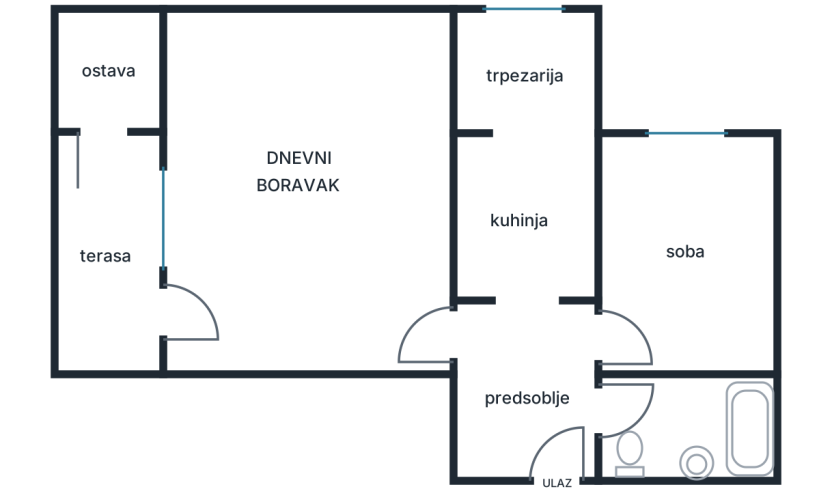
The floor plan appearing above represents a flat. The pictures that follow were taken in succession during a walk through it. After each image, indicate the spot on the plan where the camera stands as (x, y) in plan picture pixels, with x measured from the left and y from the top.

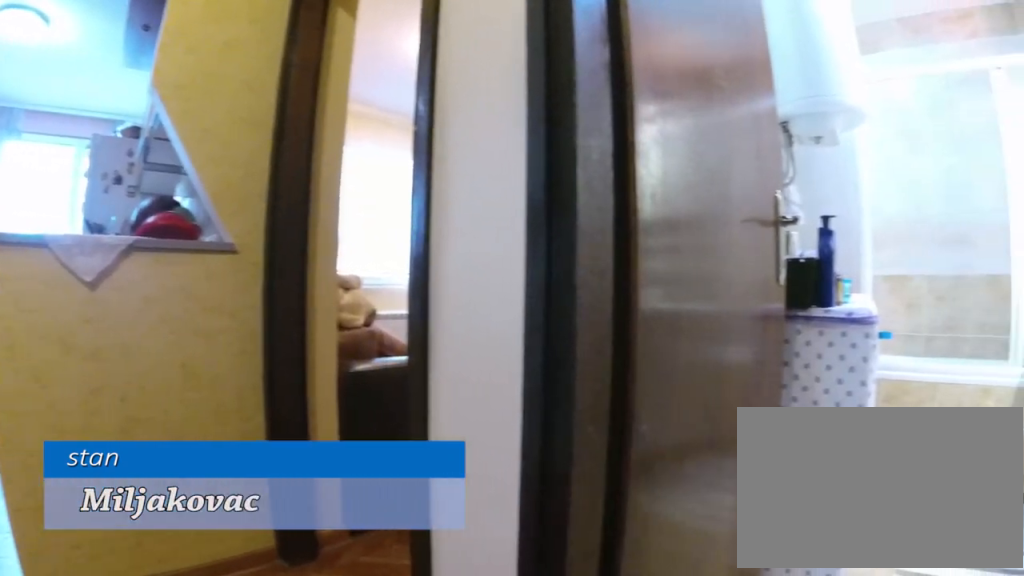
(555, 447)
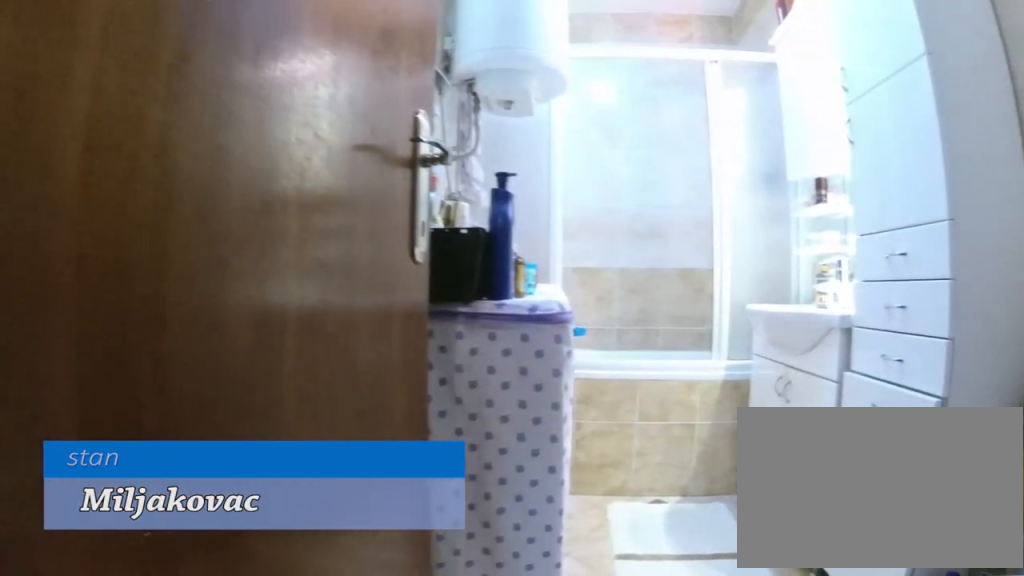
(573, 437)
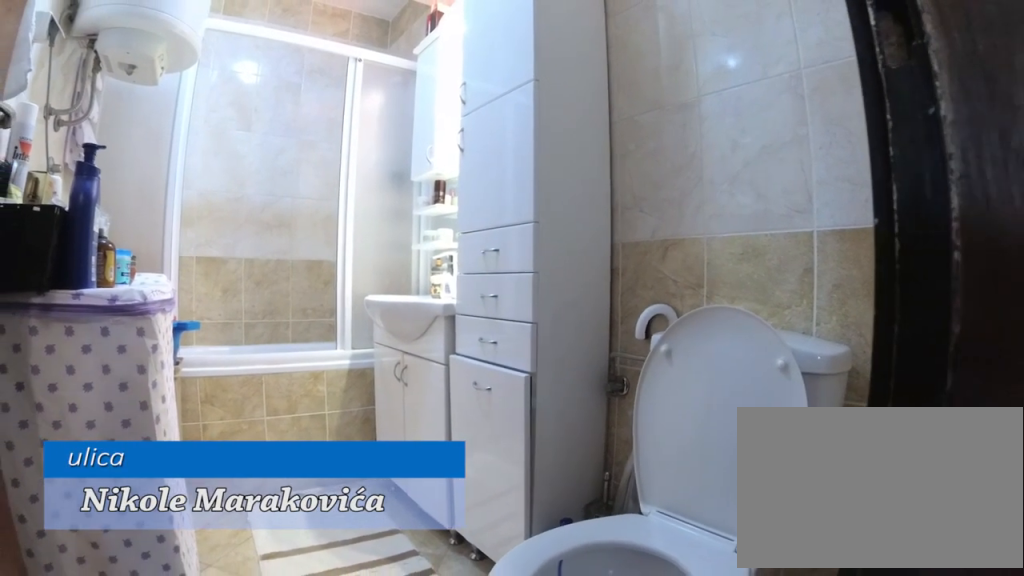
(579, 430)
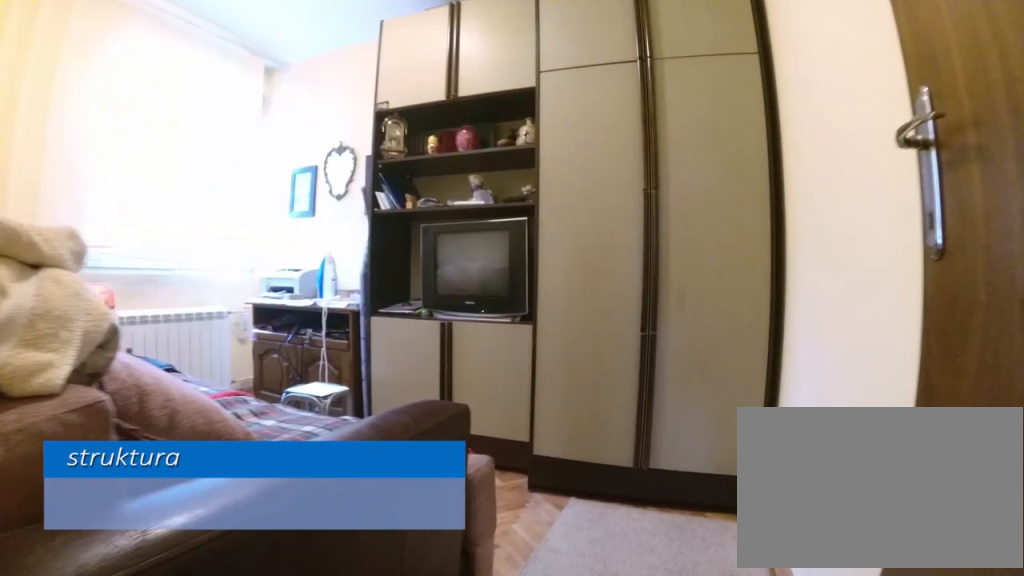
(590, 355)
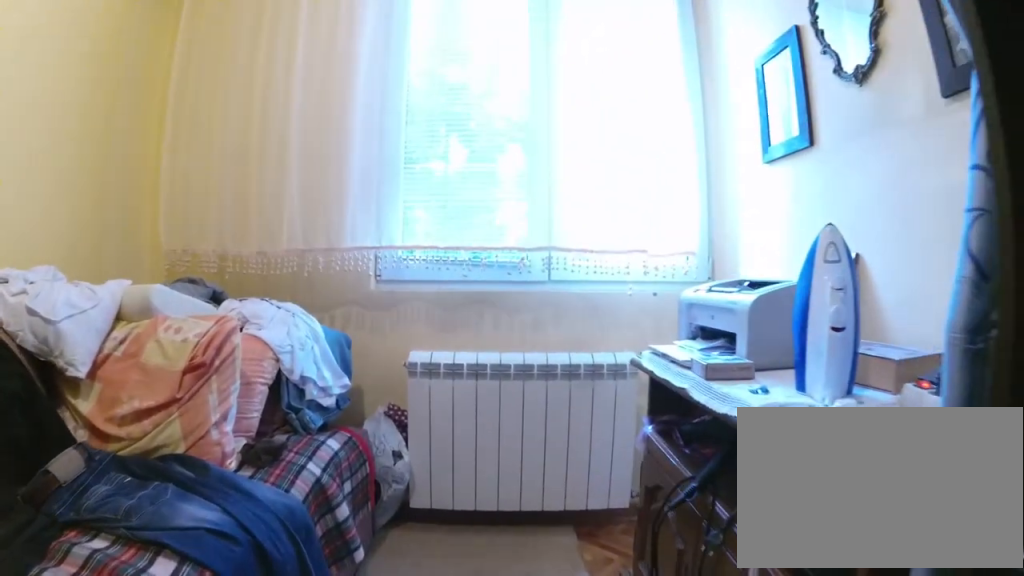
(710, 291)
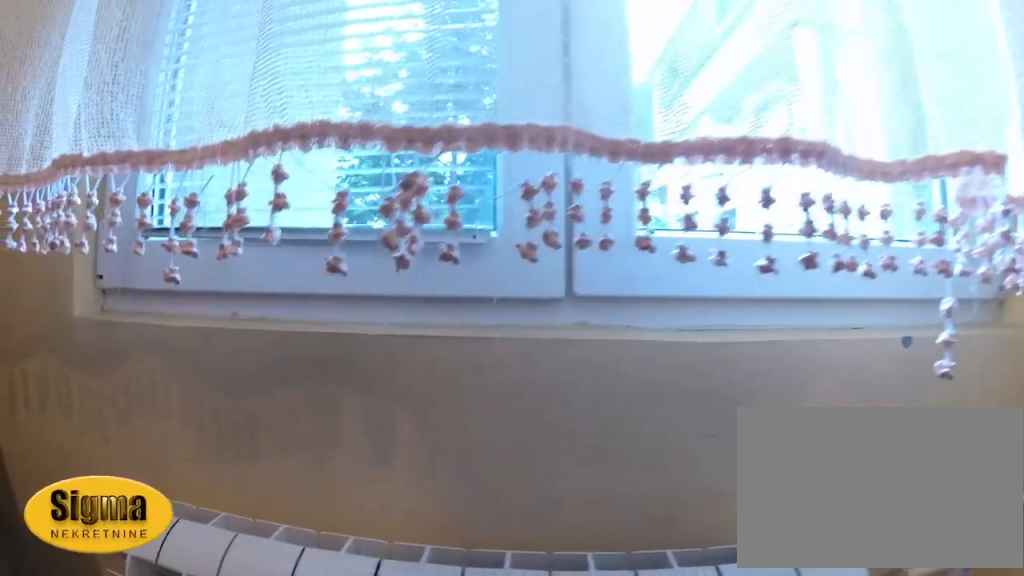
(710, 189)
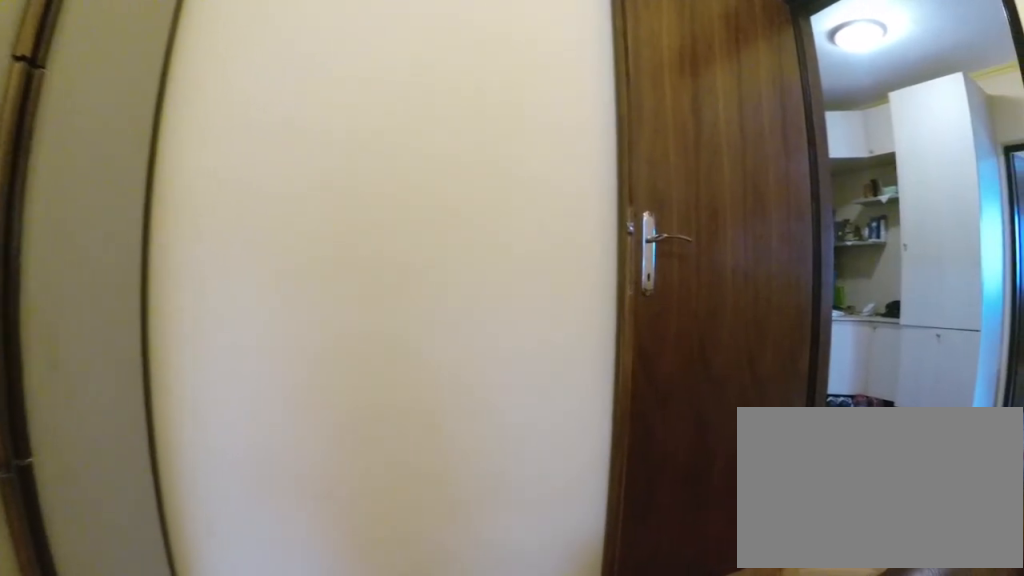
(688, 267)
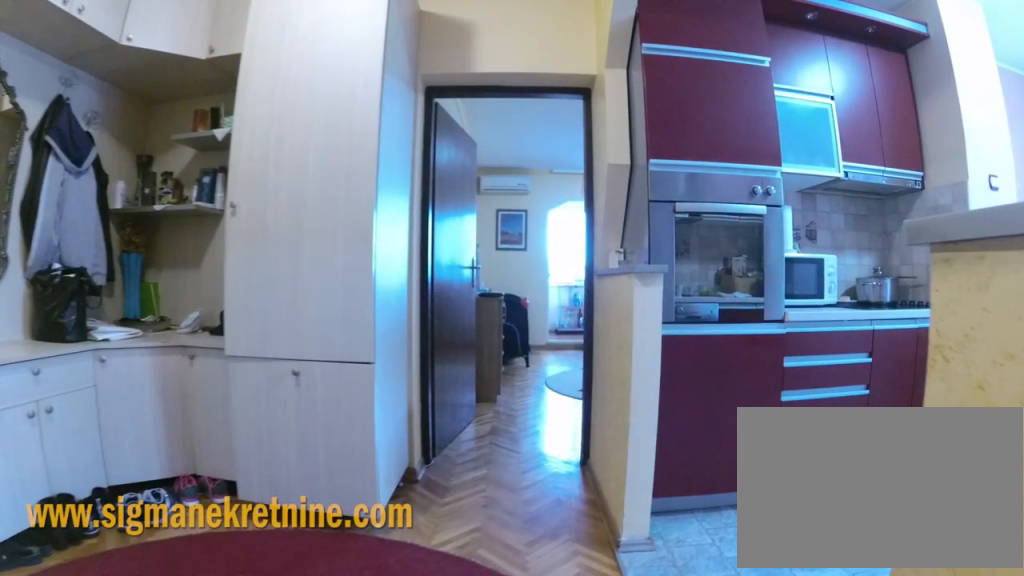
(578, 338)
